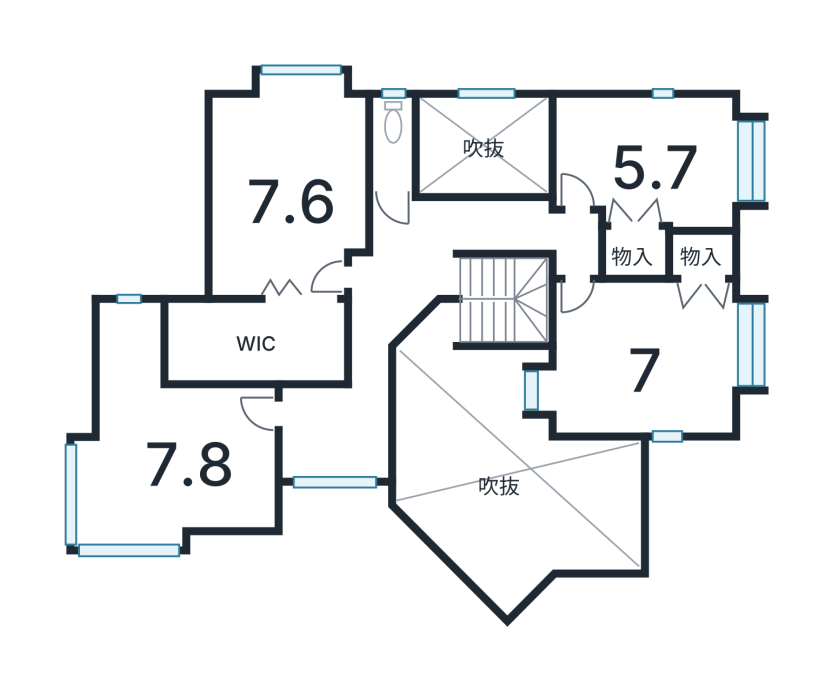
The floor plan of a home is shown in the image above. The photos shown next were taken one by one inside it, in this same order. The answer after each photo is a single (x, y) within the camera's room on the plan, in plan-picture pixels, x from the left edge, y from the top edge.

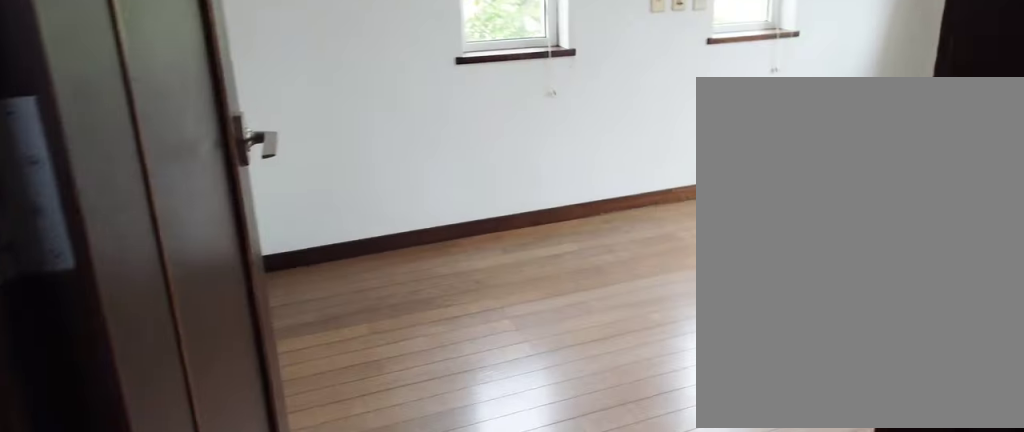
(647, 162)
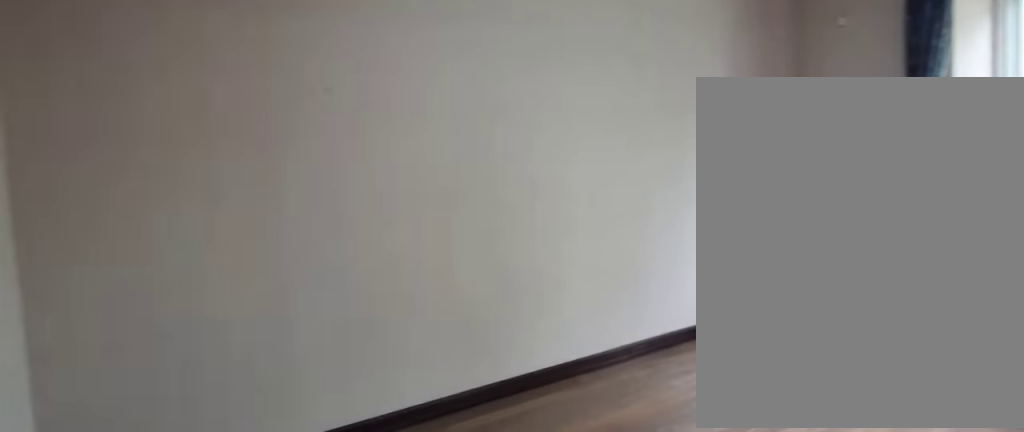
(276, 193)
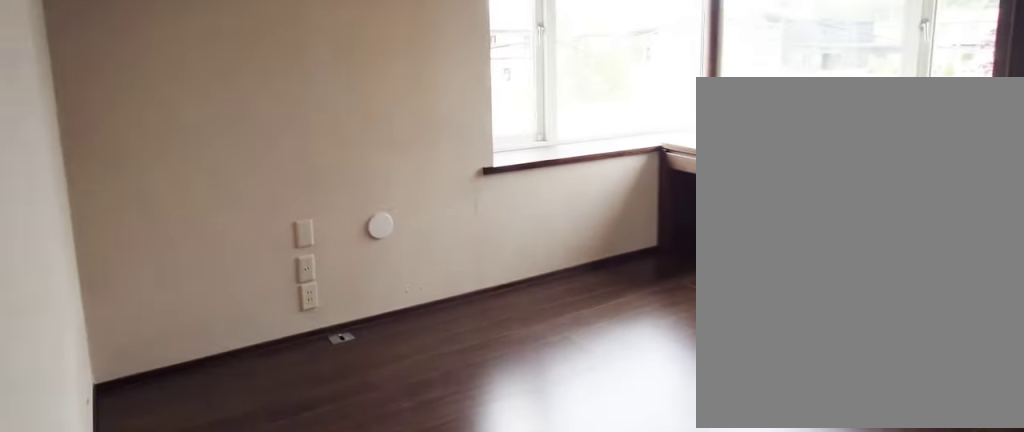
(183, 468)
